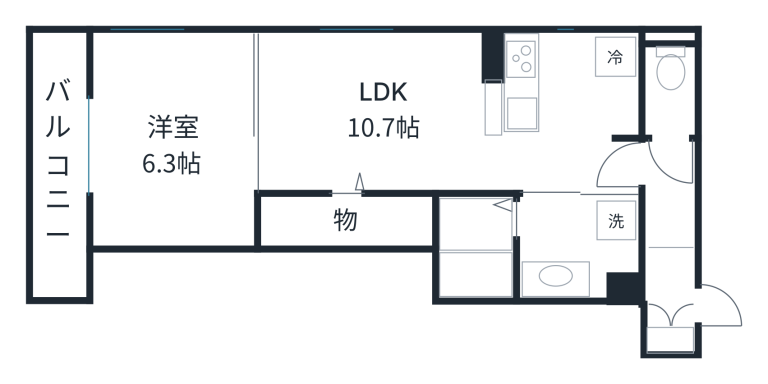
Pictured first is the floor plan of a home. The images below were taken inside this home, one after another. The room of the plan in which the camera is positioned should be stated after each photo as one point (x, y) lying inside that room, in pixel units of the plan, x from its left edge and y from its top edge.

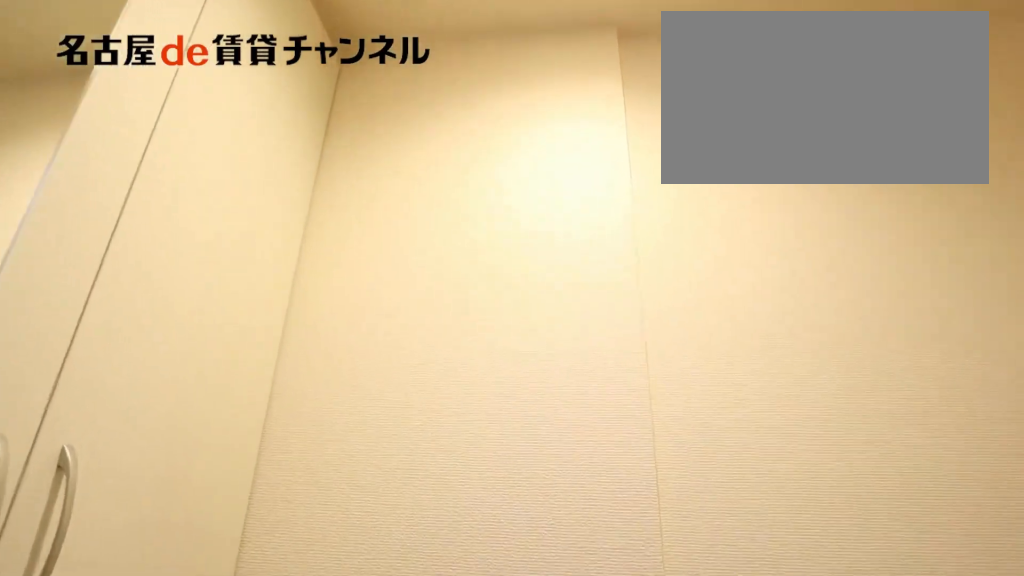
(671, 302)
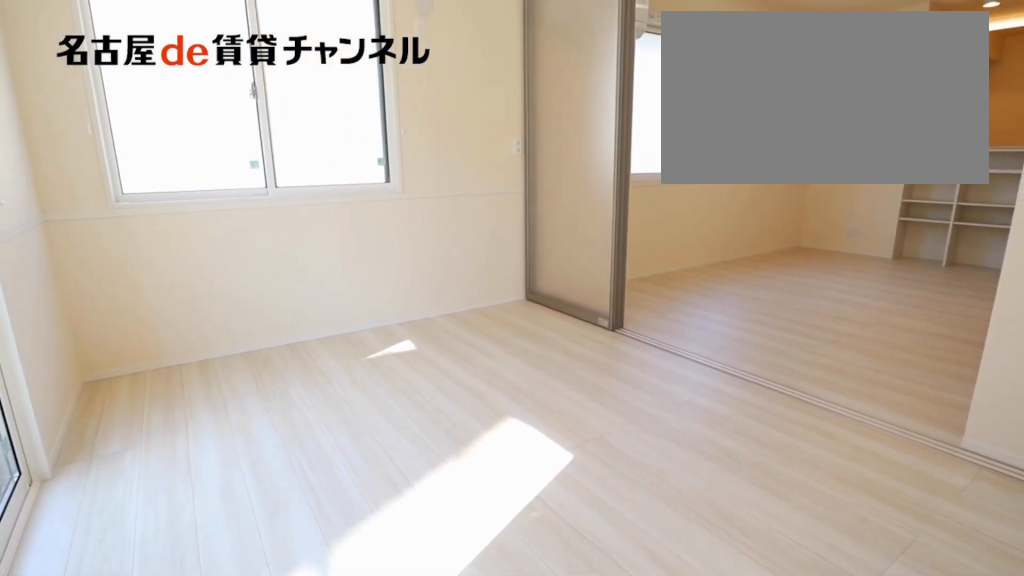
(175, 140)
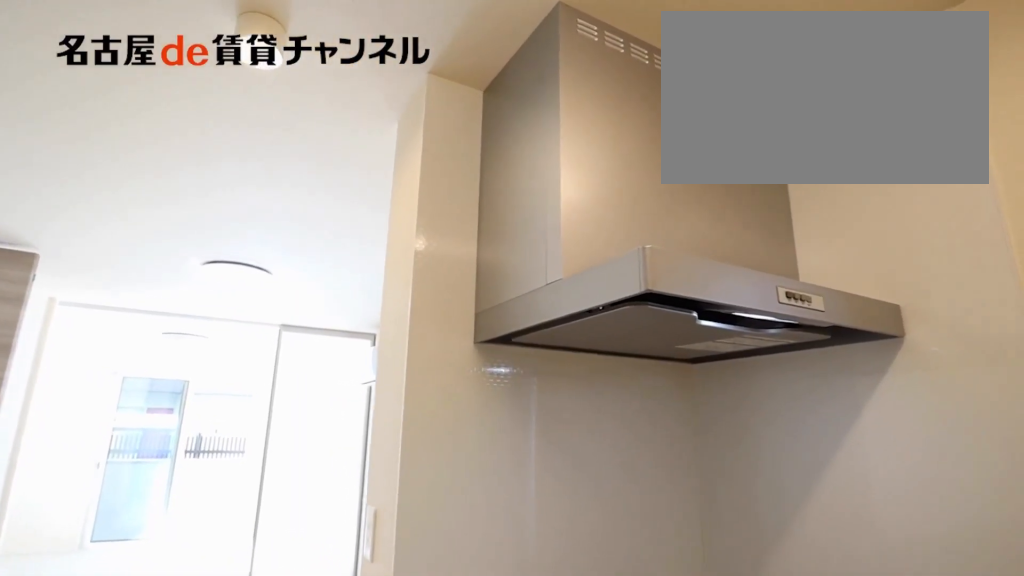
(562, 83)
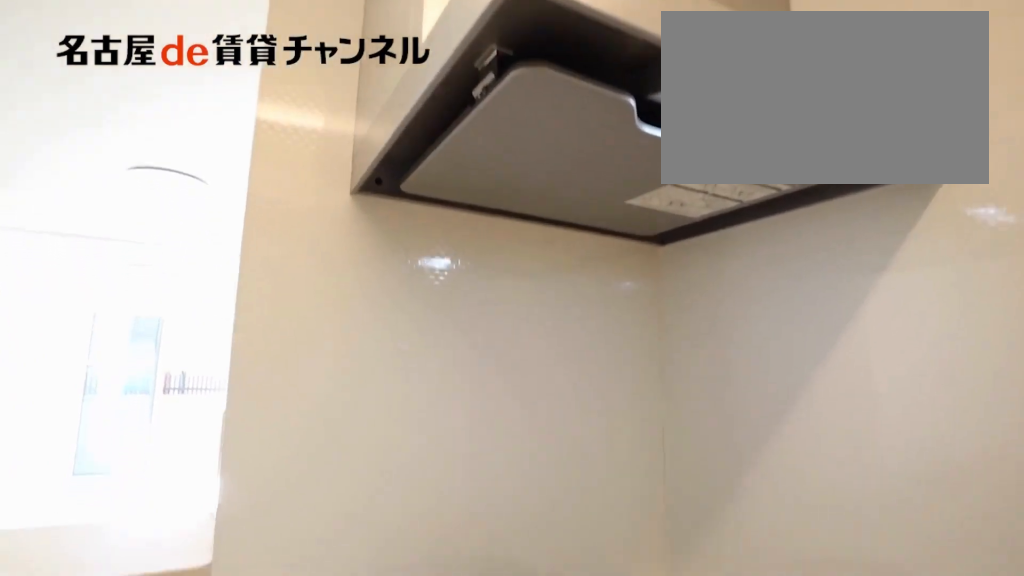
(562, 83)
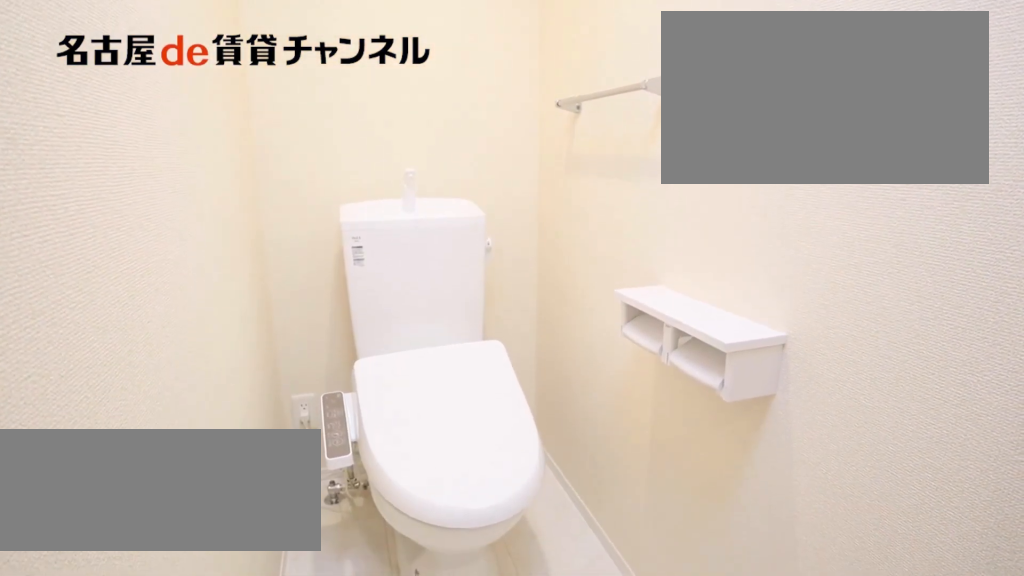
(669, 90)
